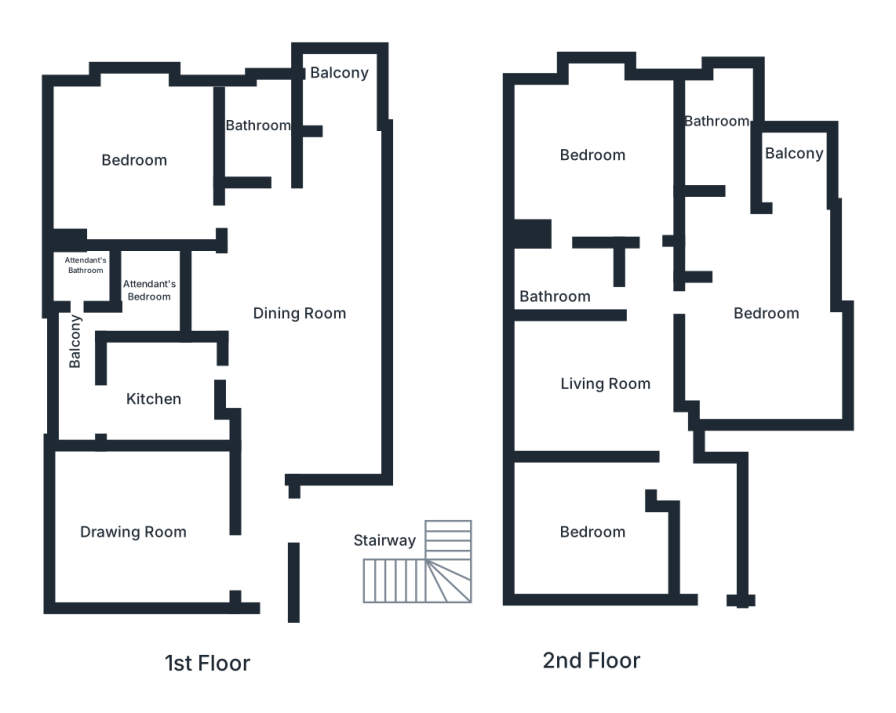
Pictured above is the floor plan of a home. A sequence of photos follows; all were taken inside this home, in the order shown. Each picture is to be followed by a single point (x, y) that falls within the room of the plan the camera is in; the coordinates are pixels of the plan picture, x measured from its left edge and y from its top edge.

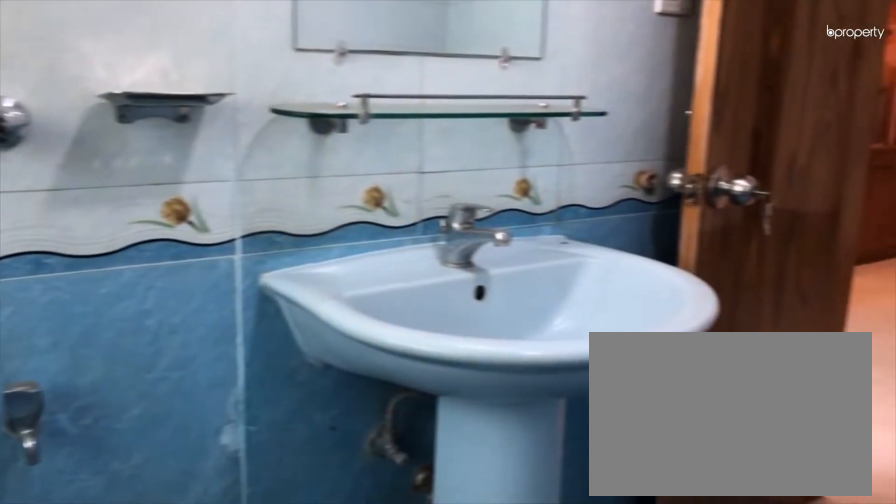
(254, 126)
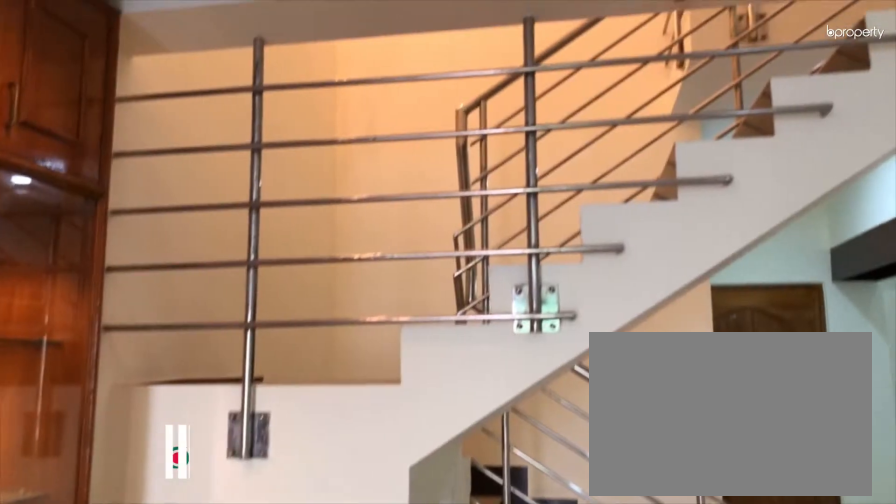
(372, 575)
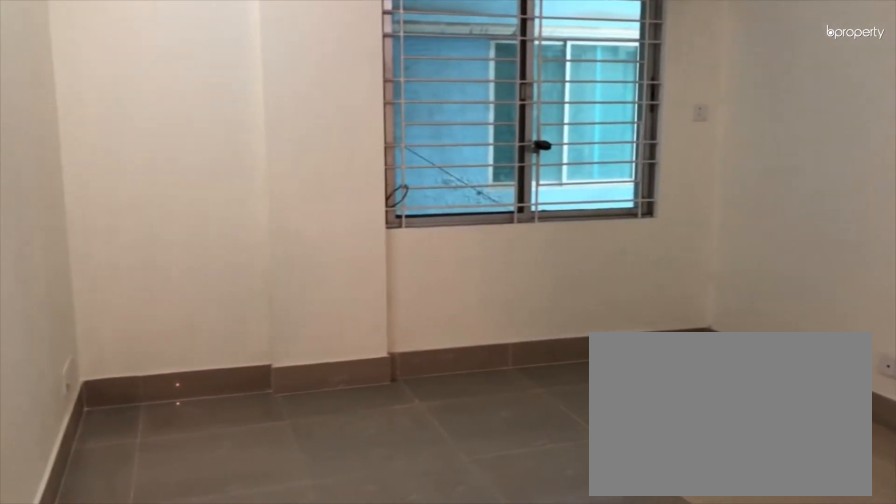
(593, 374)
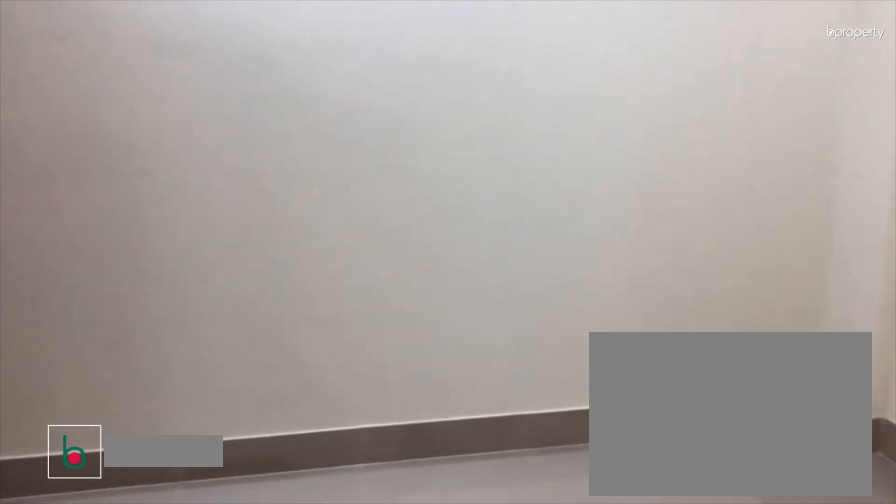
(586, 533)
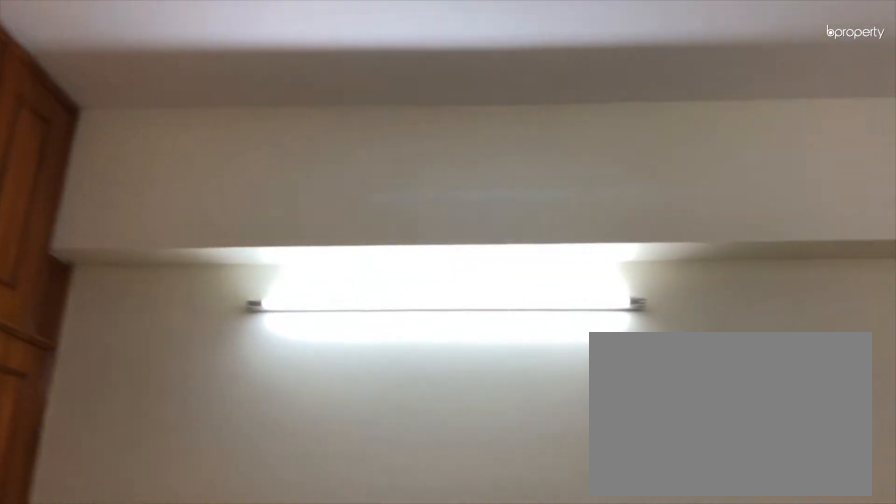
(586, 533)
